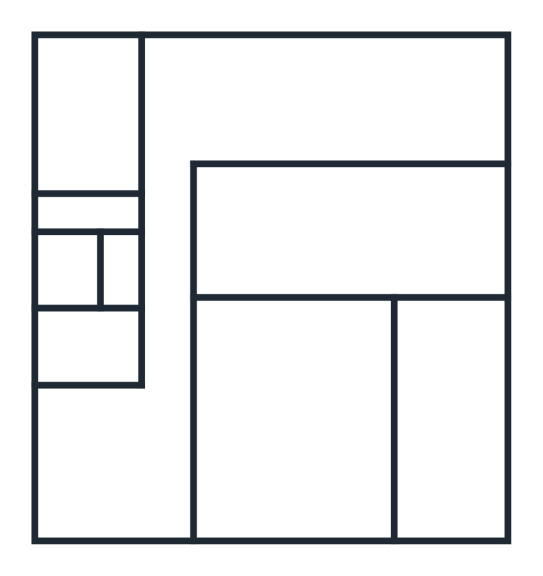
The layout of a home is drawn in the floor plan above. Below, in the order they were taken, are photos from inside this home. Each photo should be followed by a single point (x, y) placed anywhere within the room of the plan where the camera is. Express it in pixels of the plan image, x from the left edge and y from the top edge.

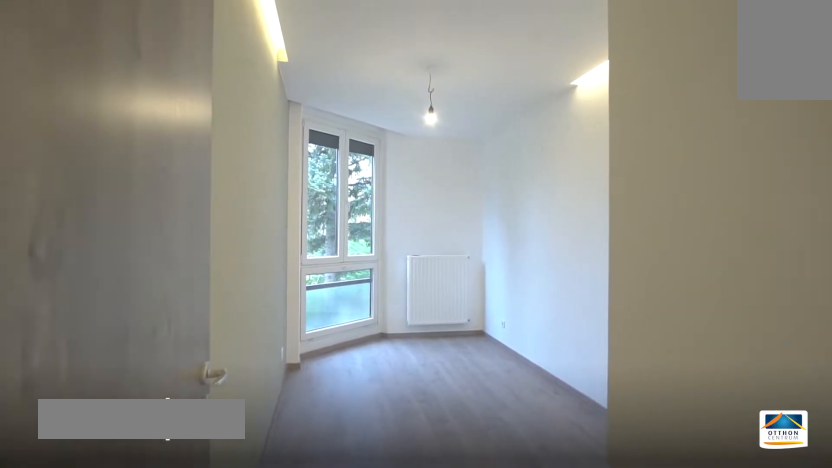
(335, 232)
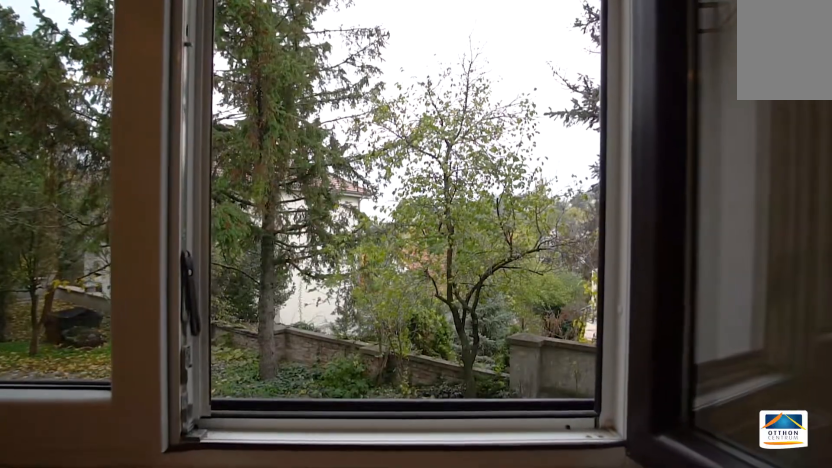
(335, 231)
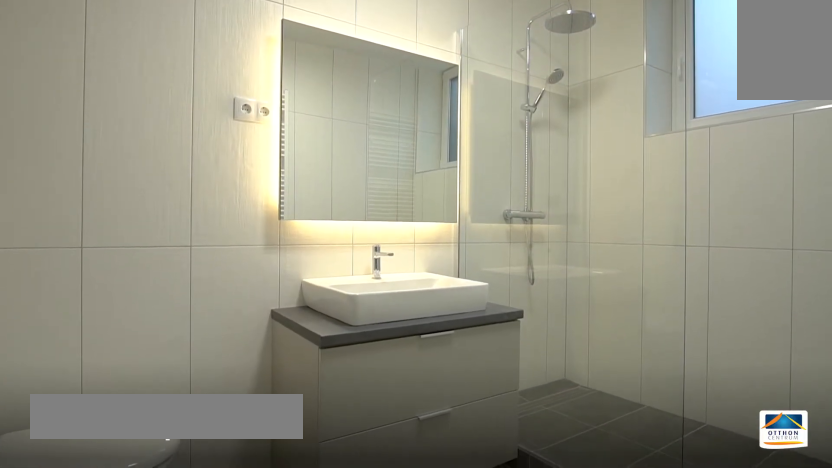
(87, 128)
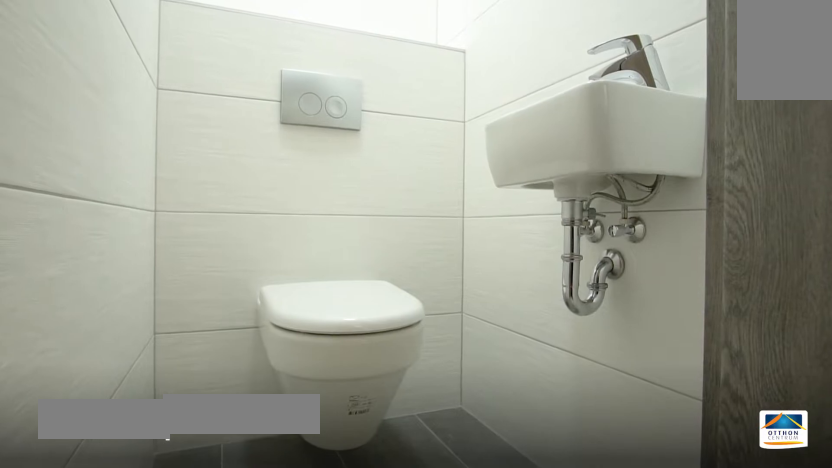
(76, 265)
